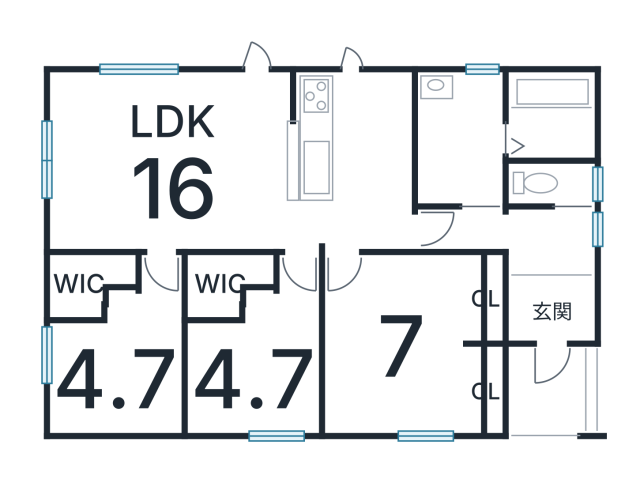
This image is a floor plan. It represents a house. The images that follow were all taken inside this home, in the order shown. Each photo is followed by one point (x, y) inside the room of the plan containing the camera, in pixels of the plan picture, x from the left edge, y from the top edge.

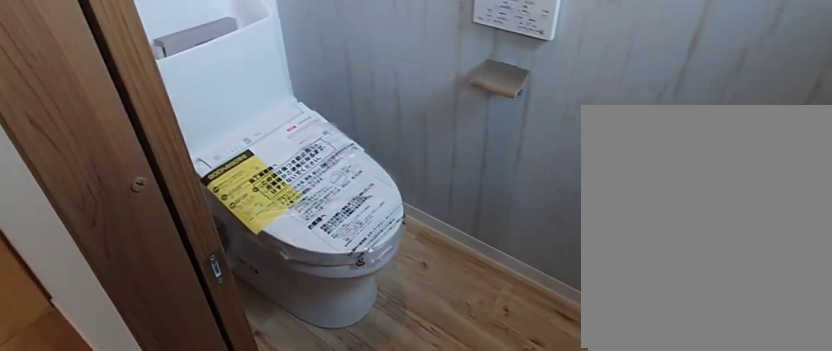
(557, 186)
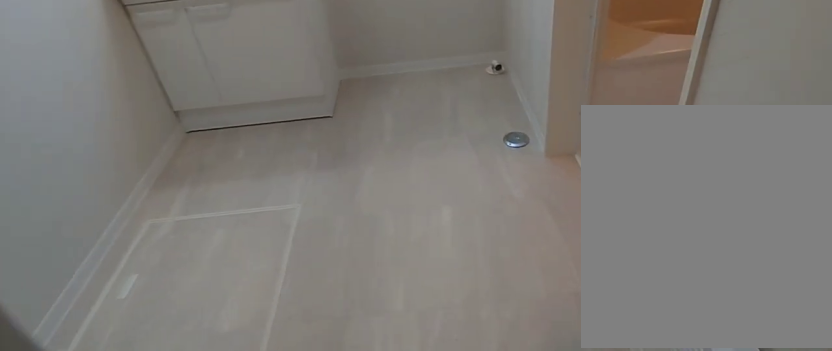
(457, 137)
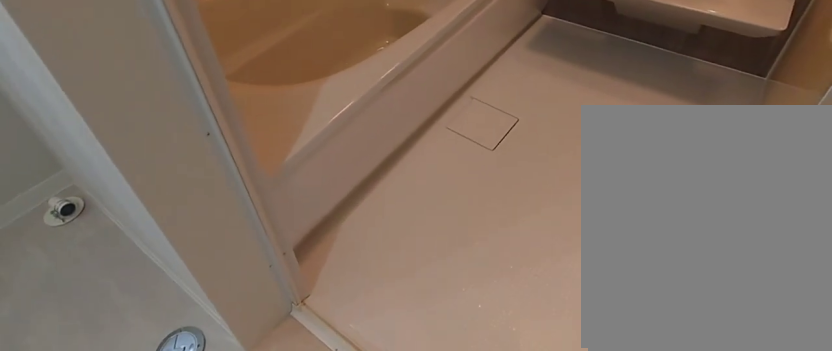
(548, 112)
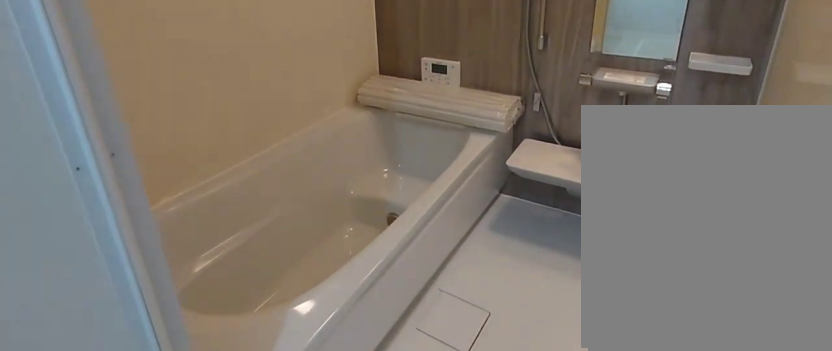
(548, 112)
